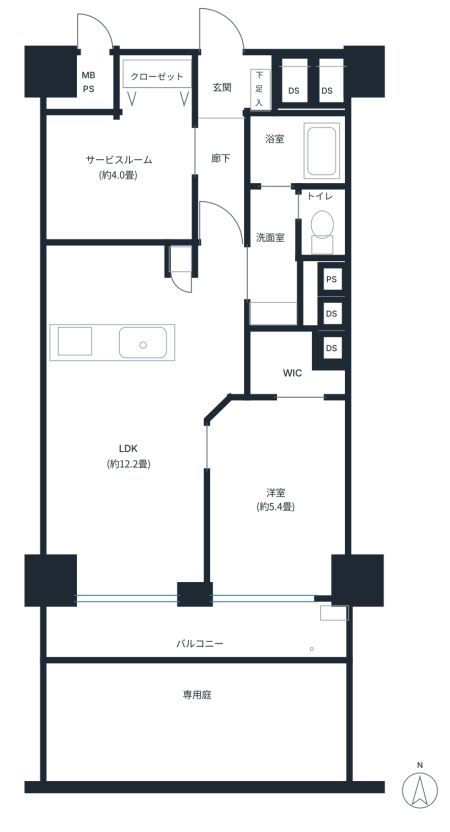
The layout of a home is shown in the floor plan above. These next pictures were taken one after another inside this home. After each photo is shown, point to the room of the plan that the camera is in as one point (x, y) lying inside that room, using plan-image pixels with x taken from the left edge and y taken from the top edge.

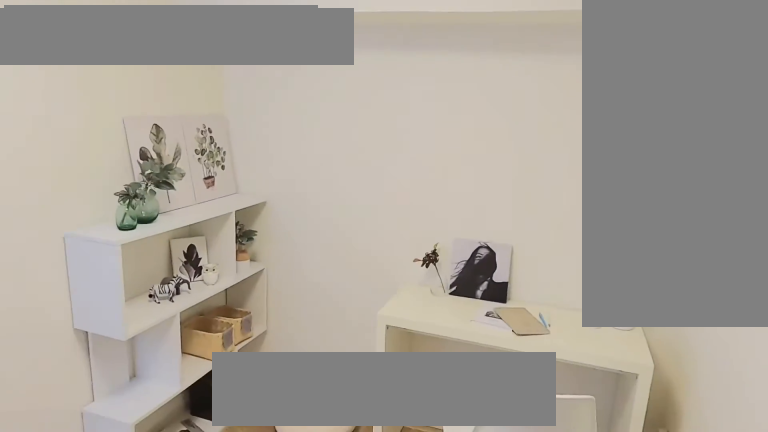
(122, 174)
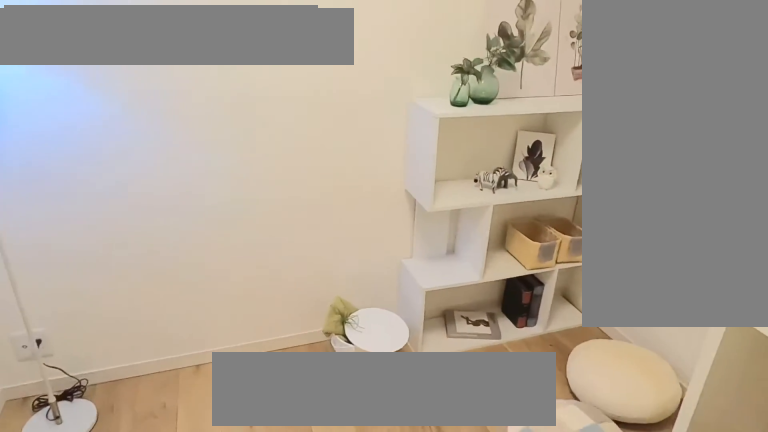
(122, 174)
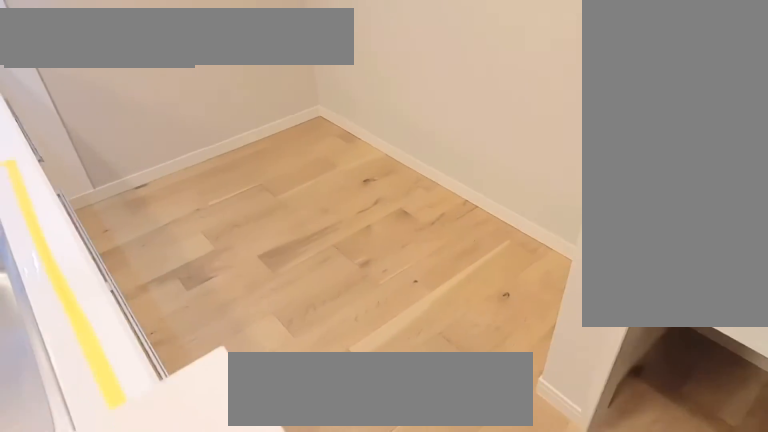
(119, 285)
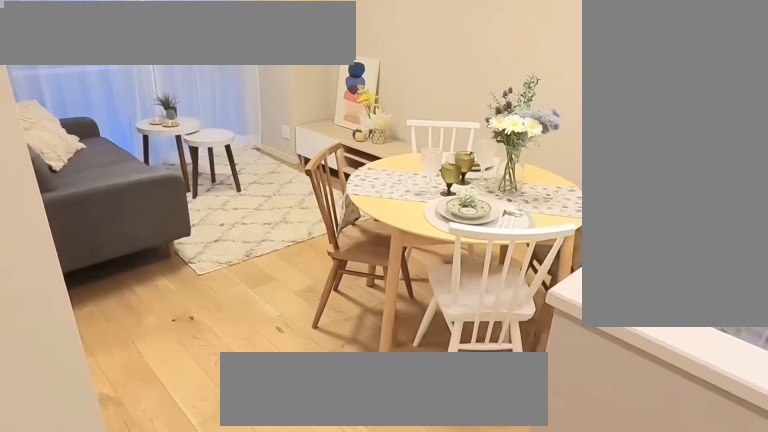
(132, 465)
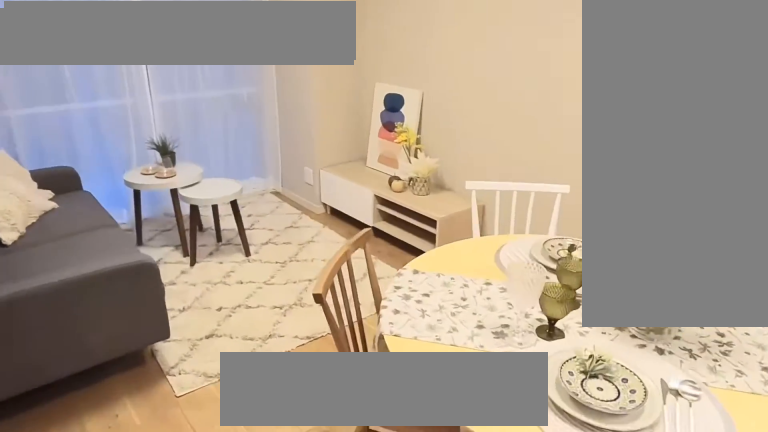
(132, 465)
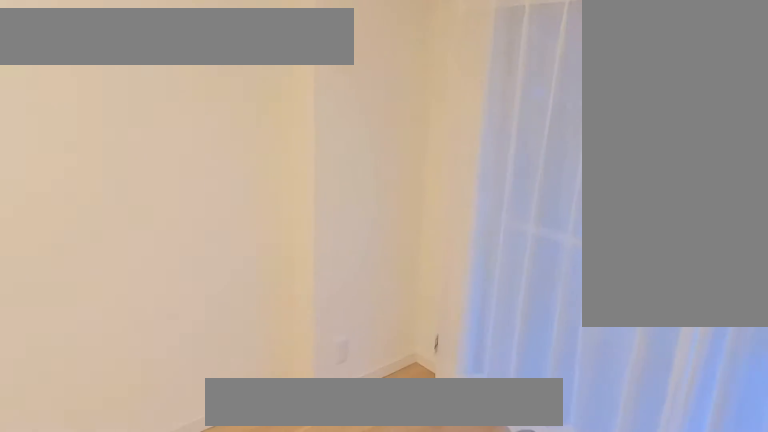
(286, 495)
